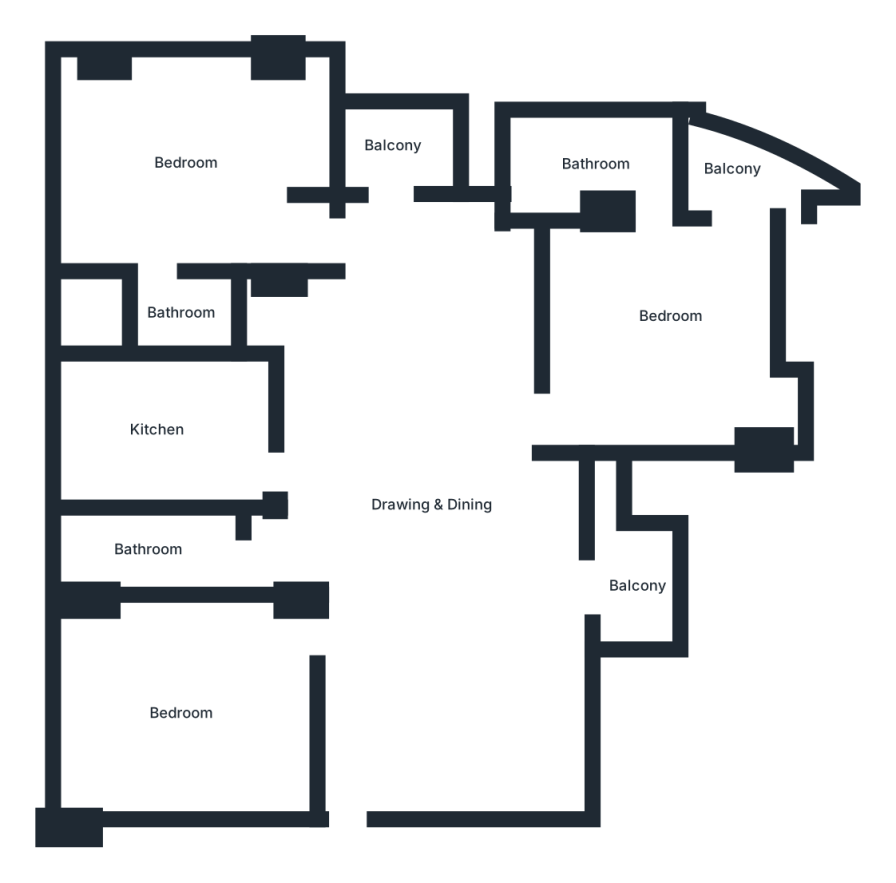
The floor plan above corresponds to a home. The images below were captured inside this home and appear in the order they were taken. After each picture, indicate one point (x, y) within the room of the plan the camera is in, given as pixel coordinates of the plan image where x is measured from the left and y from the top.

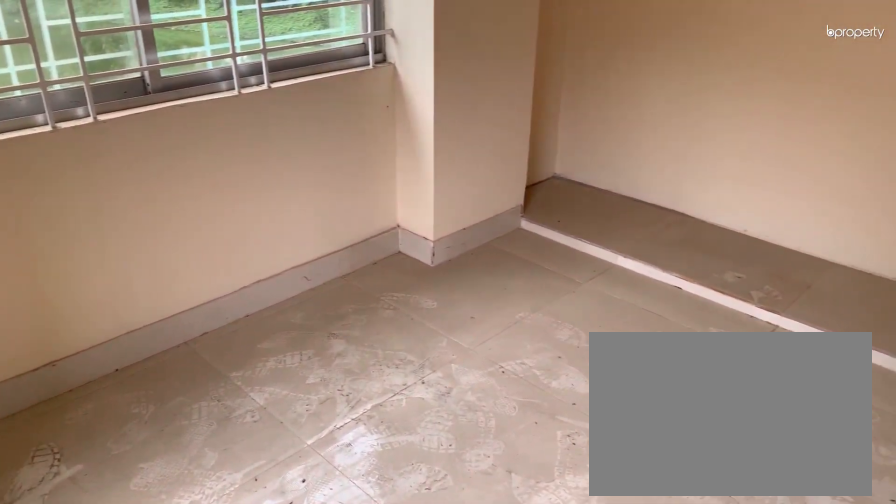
(190, 172)
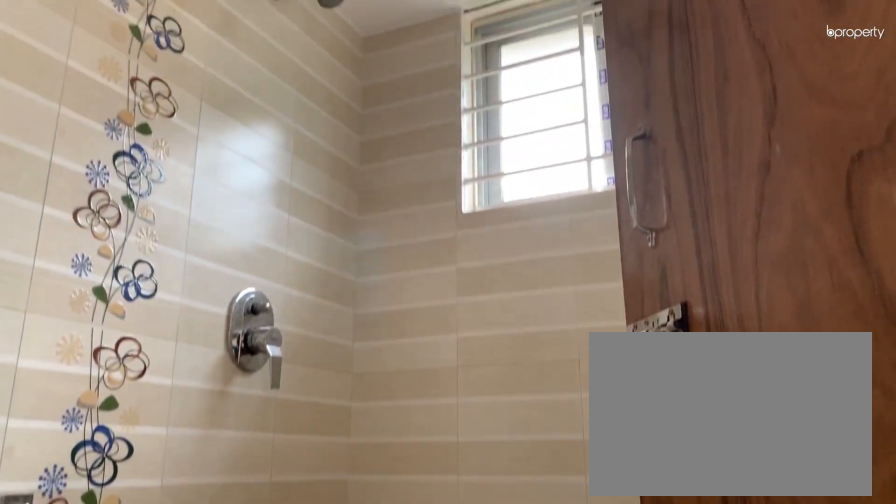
(158, 313)
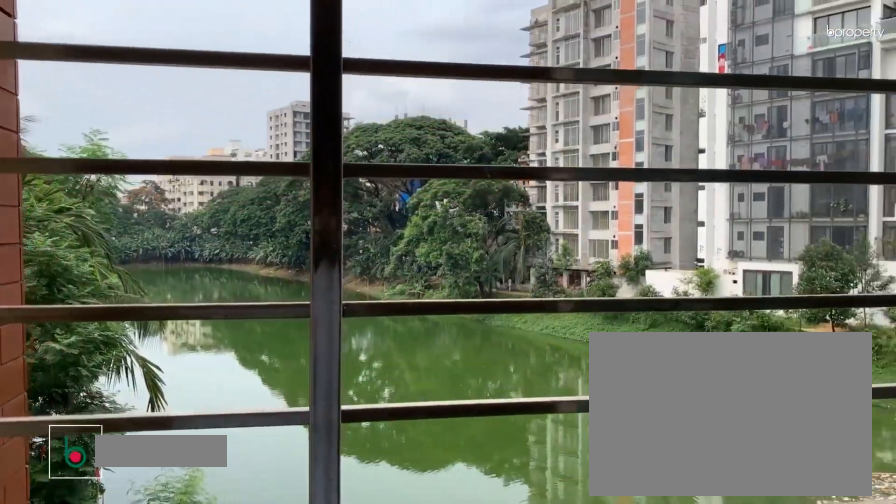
(404, 140)
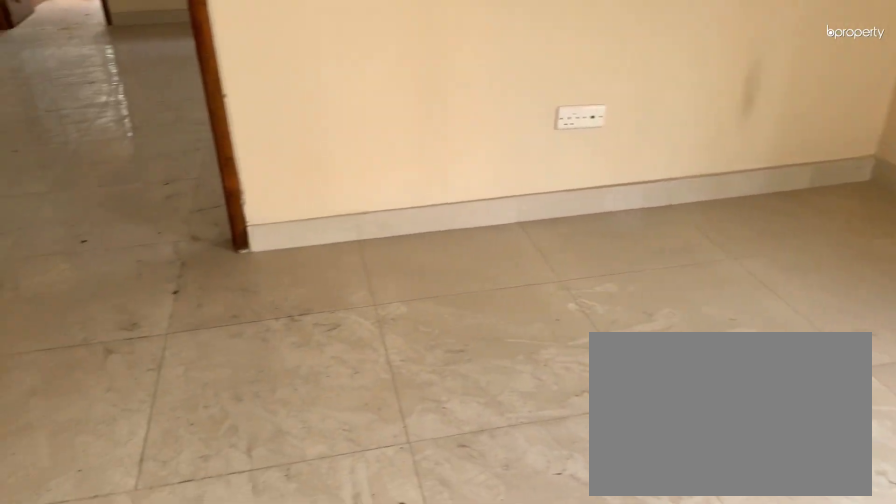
(670, 321)
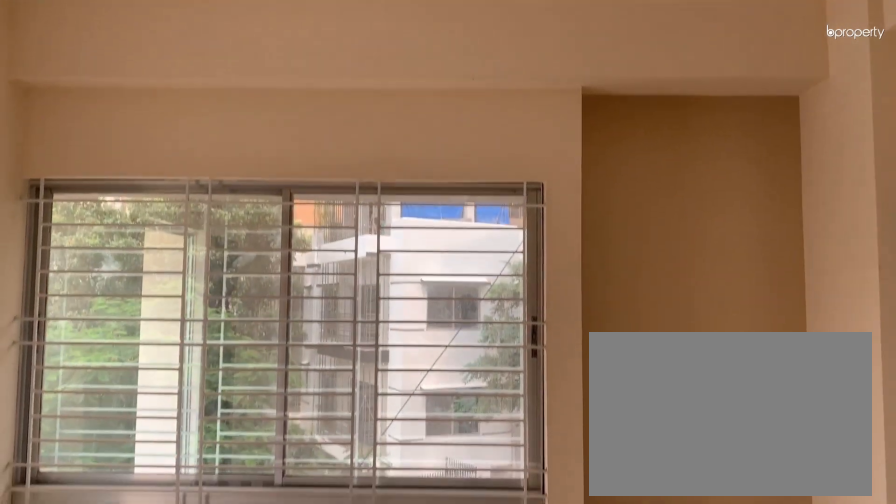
(670, 321)
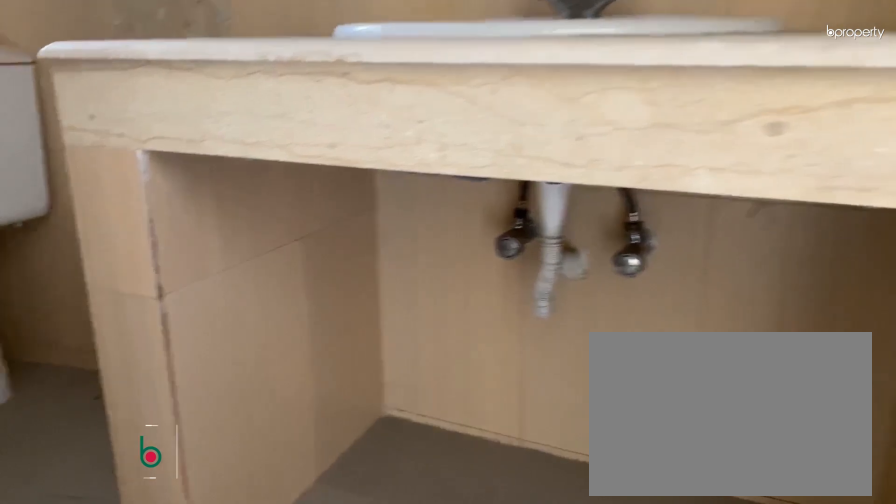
(596, 164)
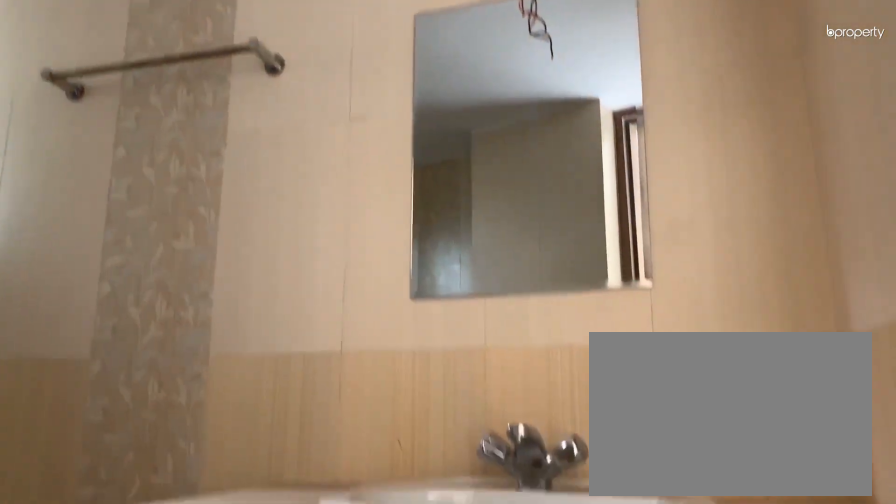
(596, 164)
